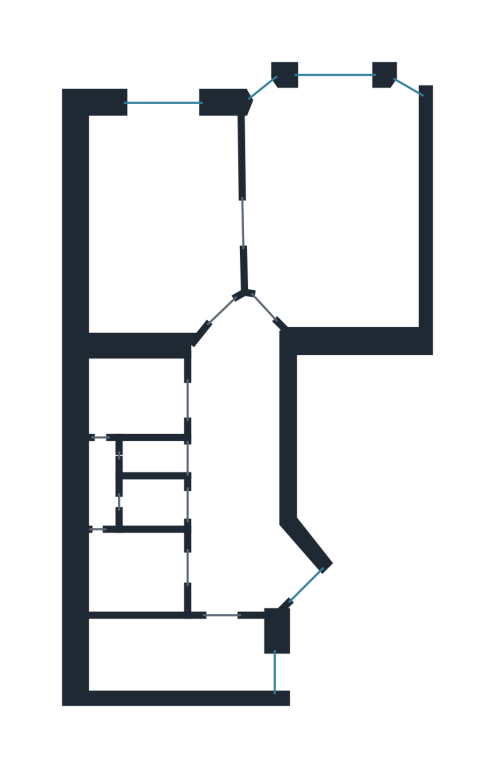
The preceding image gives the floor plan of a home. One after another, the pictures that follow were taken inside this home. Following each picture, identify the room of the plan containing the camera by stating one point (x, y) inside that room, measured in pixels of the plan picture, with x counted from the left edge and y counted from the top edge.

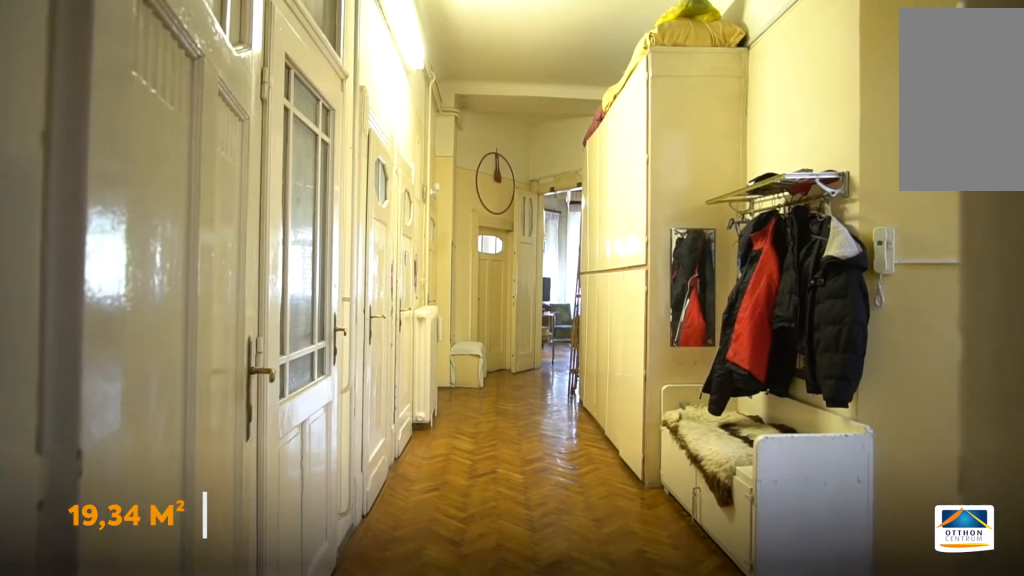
(241, 455)
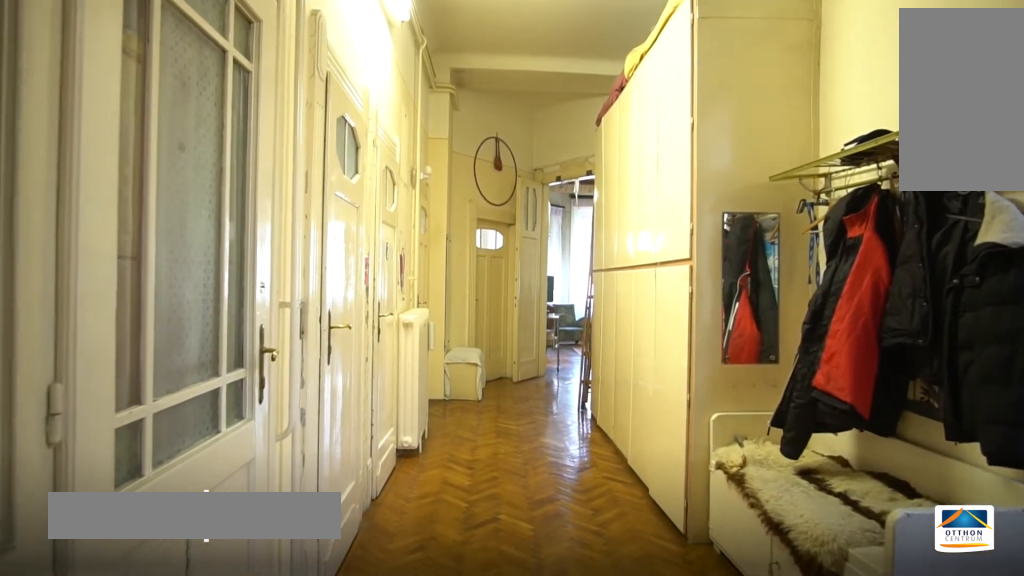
(241, 455)
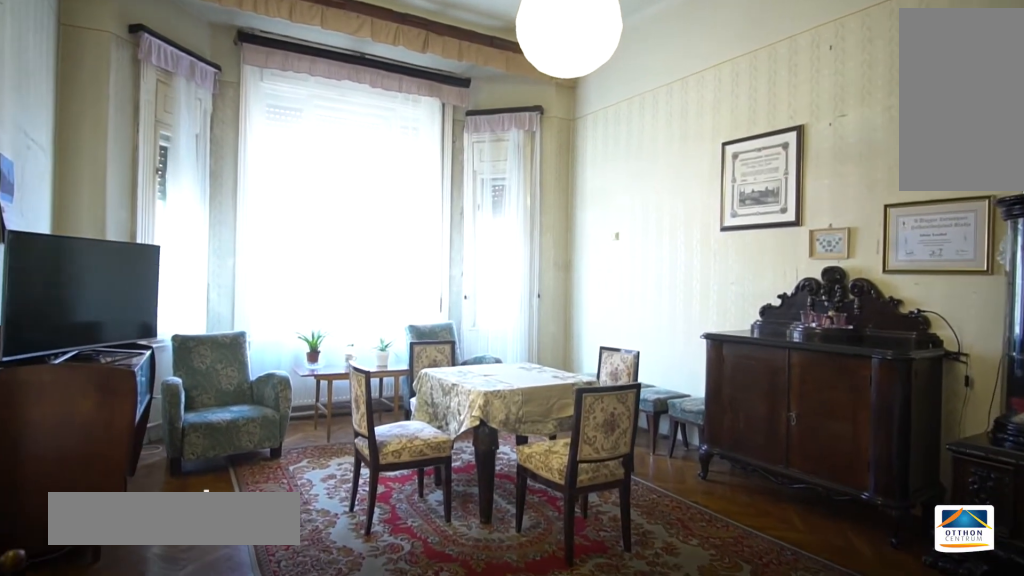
(347, 213)
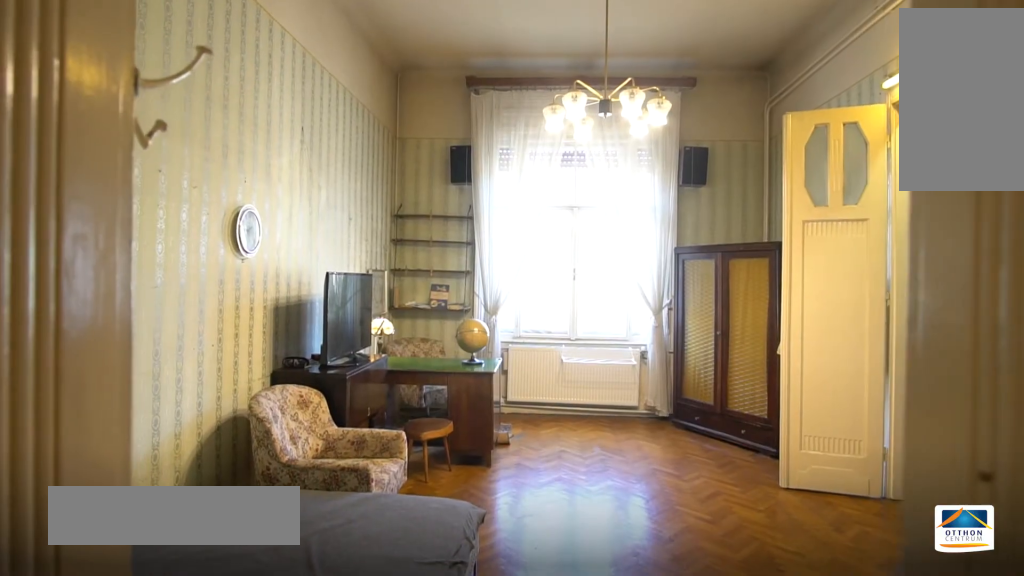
(176, 220)
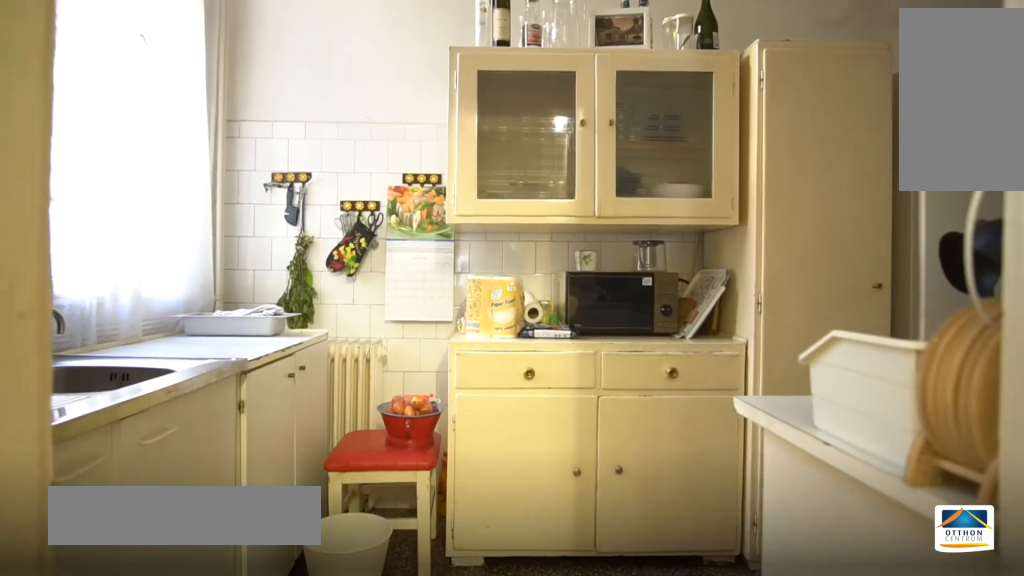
(180, 656)
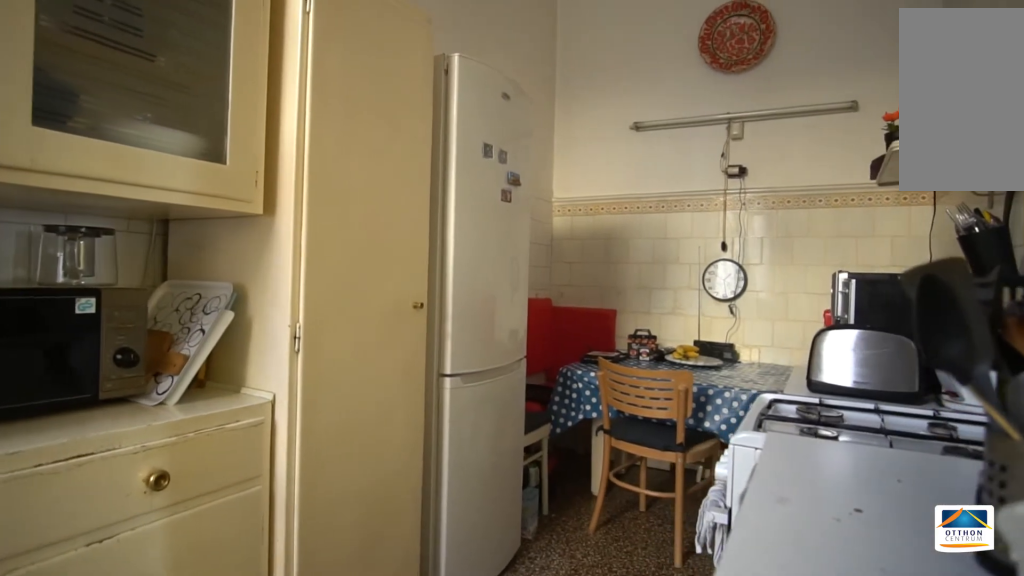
(180, 657)
